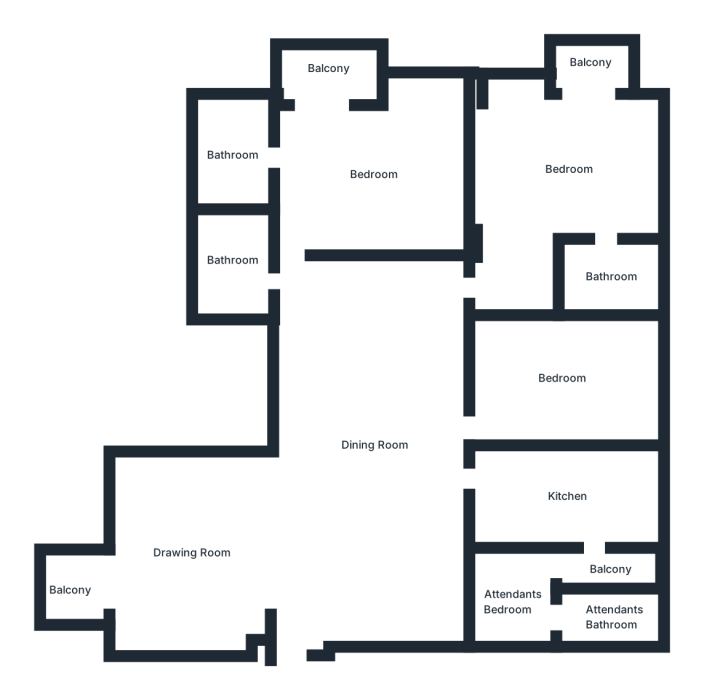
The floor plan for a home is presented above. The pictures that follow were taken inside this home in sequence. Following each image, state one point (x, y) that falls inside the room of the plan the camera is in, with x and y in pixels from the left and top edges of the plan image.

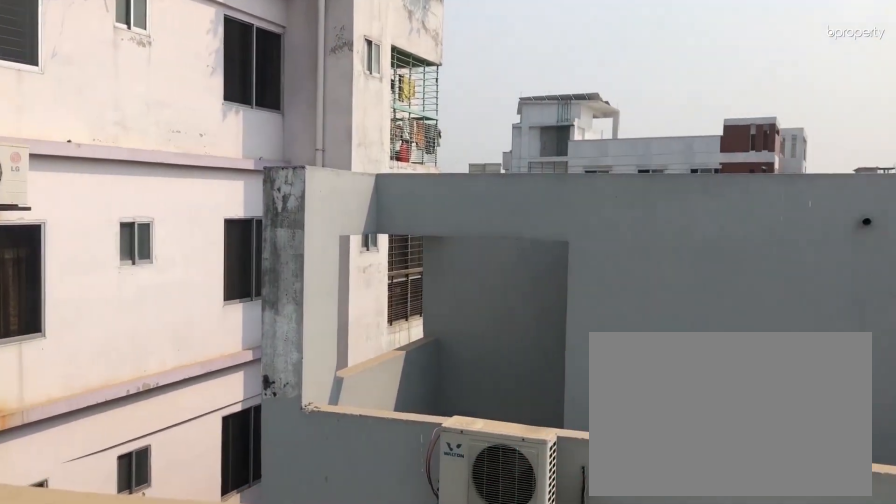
(327, 69)
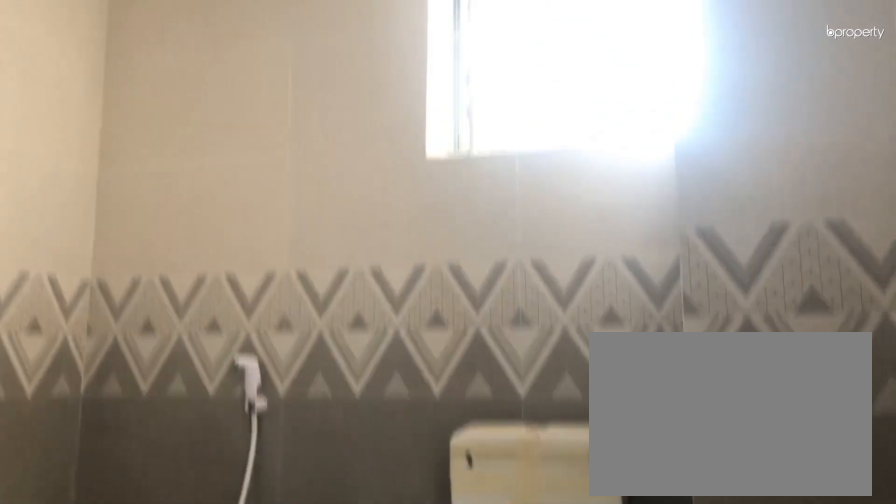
(227, 156)
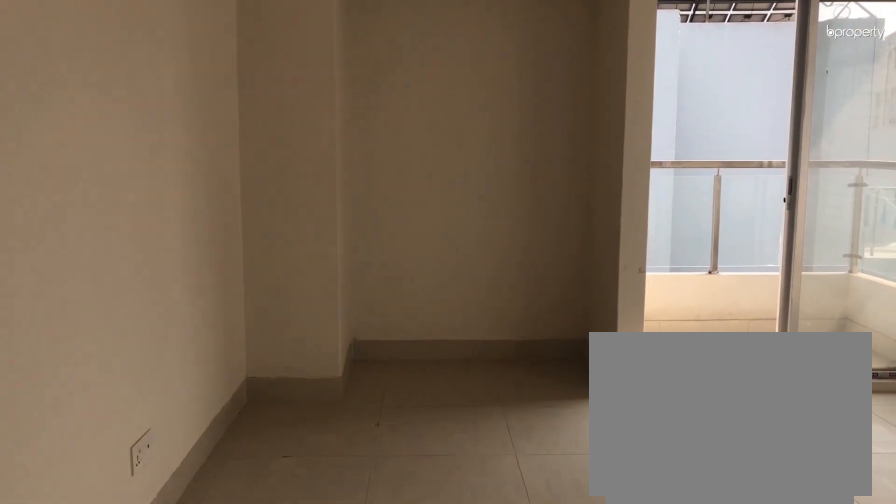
(567, 169)
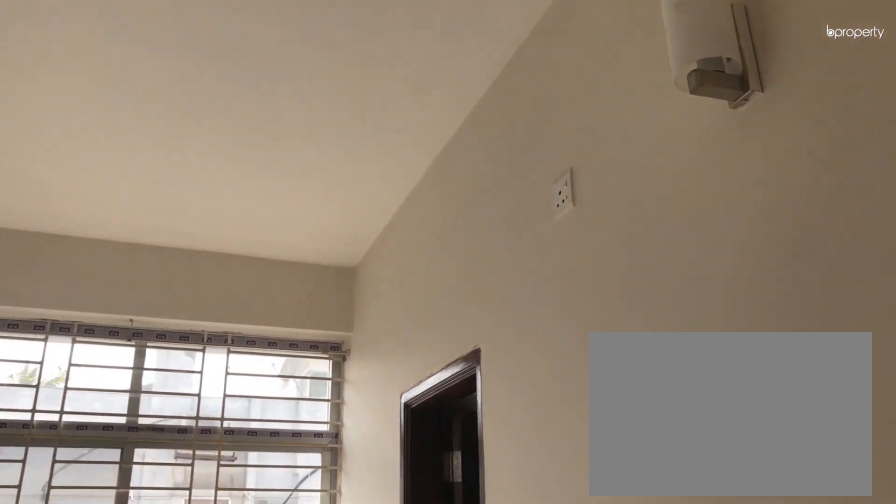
(567, 169)
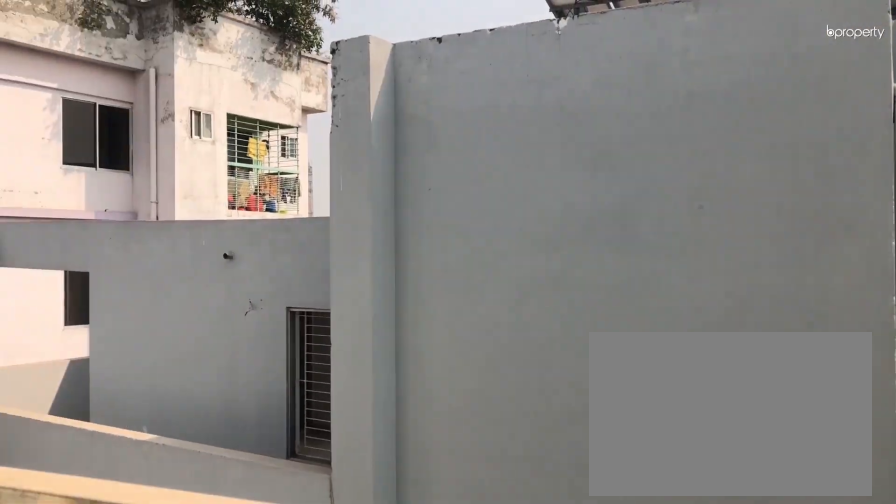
(591, 62)
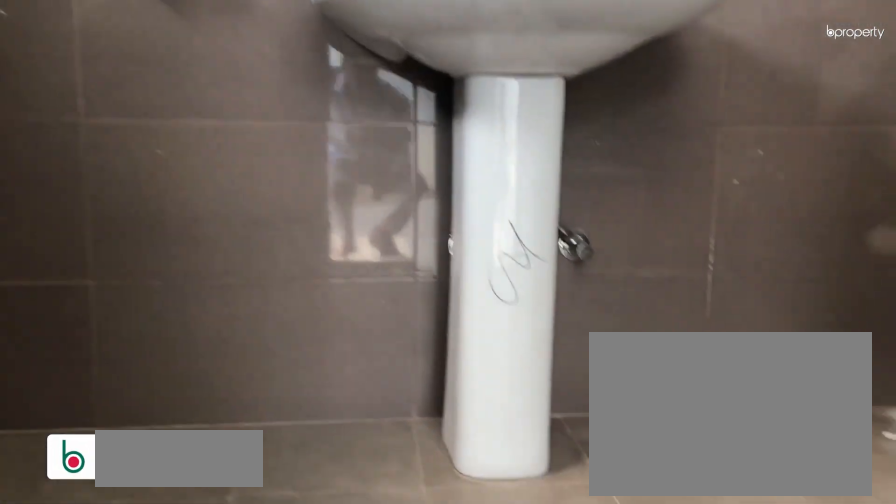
(611, 278)
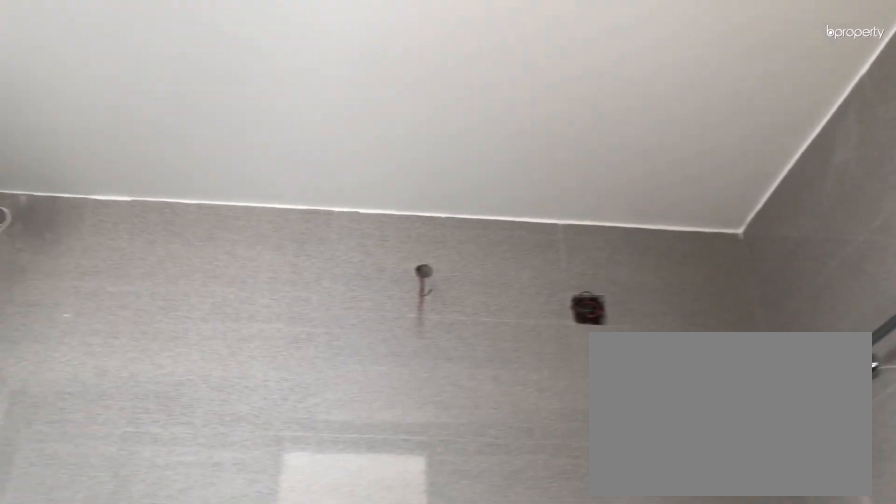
(611, 278)
